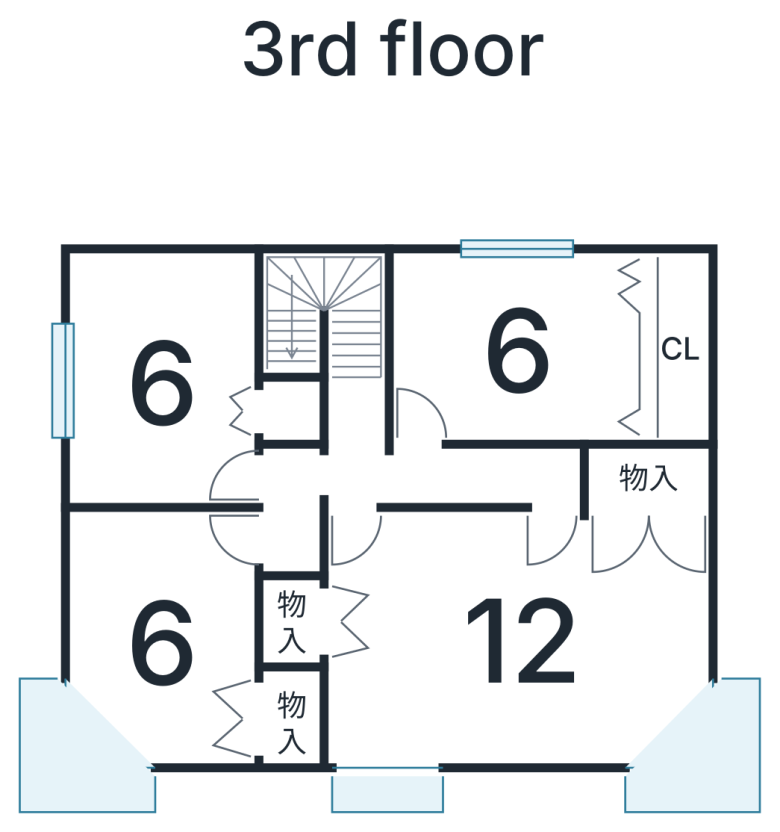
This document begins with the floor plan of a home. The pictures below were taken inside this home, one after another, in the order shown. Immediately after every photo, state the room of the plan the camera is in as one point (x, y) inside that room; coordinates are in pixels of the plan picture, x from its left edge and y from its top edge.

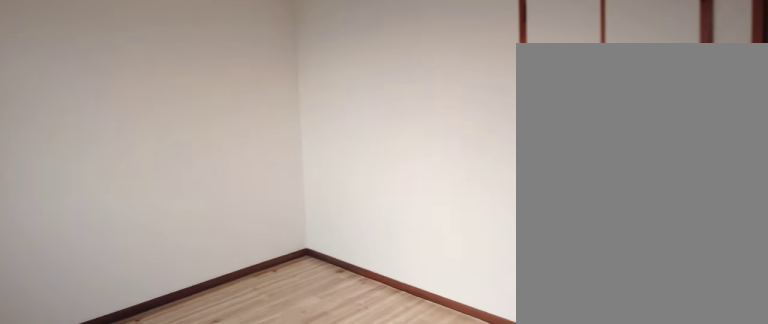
(172, 392)
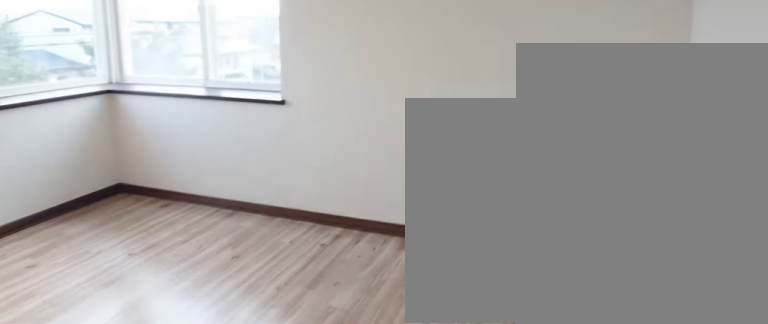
(171, 645)
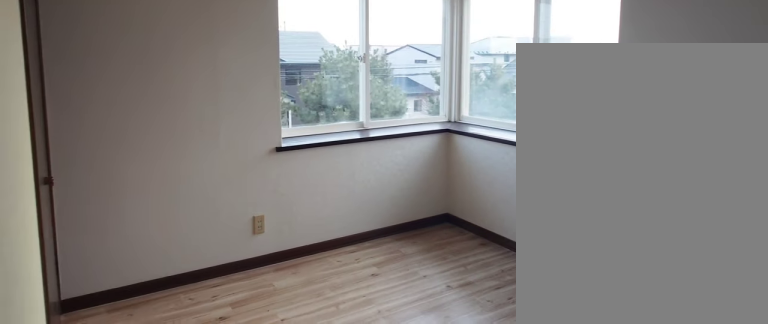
(171, 645)
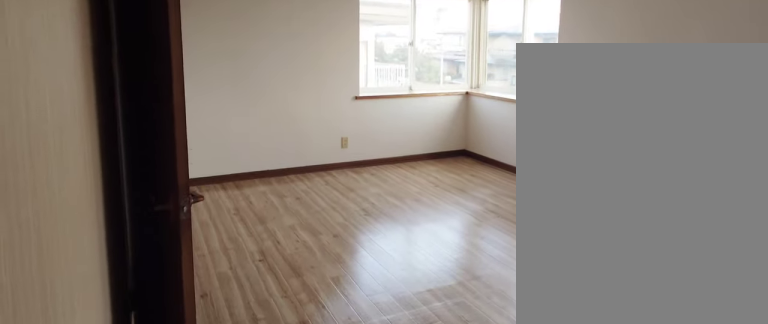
(515, 648)
